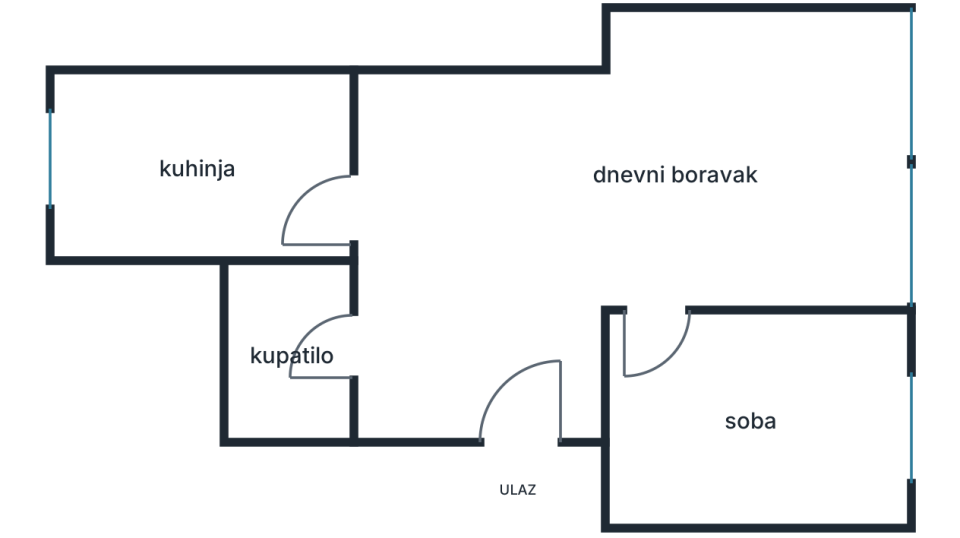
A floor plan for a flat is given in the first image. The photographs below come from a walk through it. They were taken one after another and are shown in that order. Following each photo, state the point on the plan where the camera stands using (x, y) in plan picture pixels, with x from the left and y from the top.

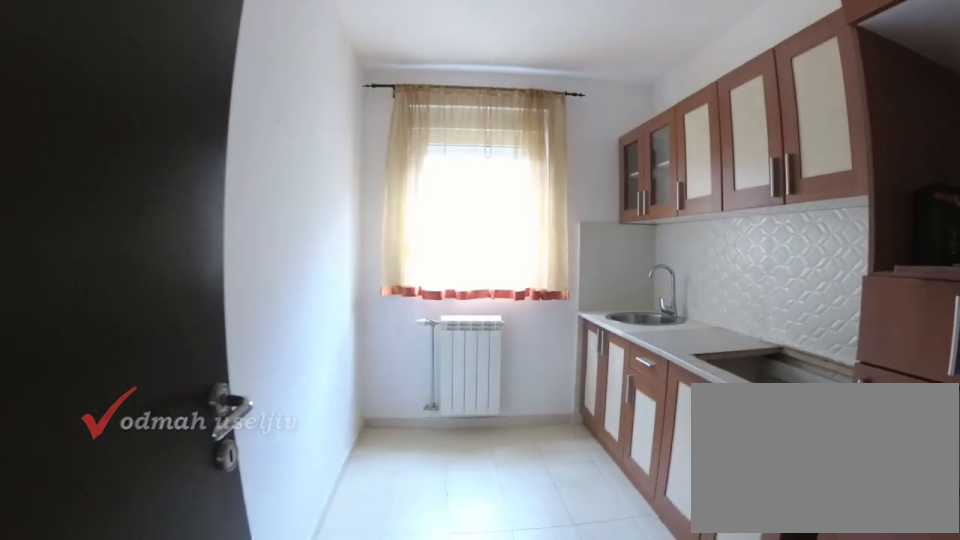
(363, 198)
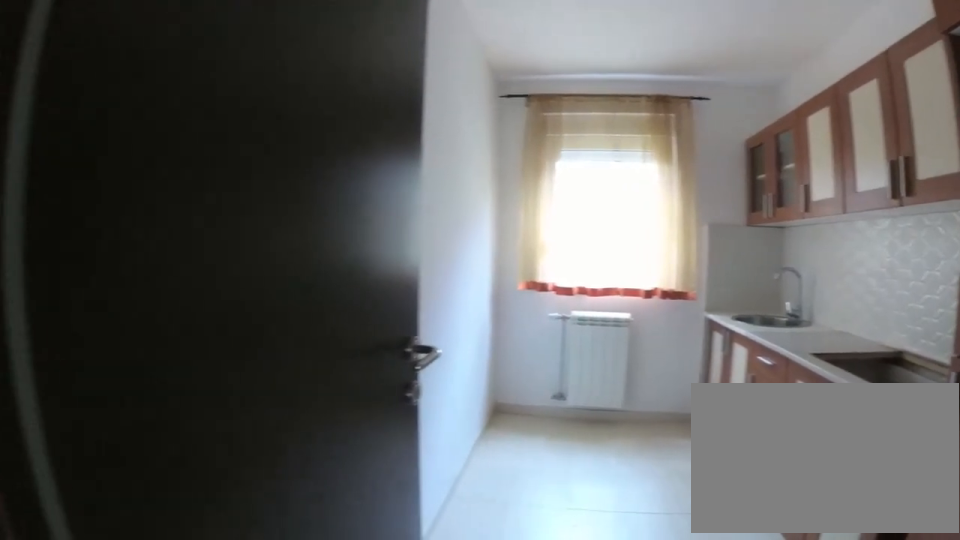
(374, 184)
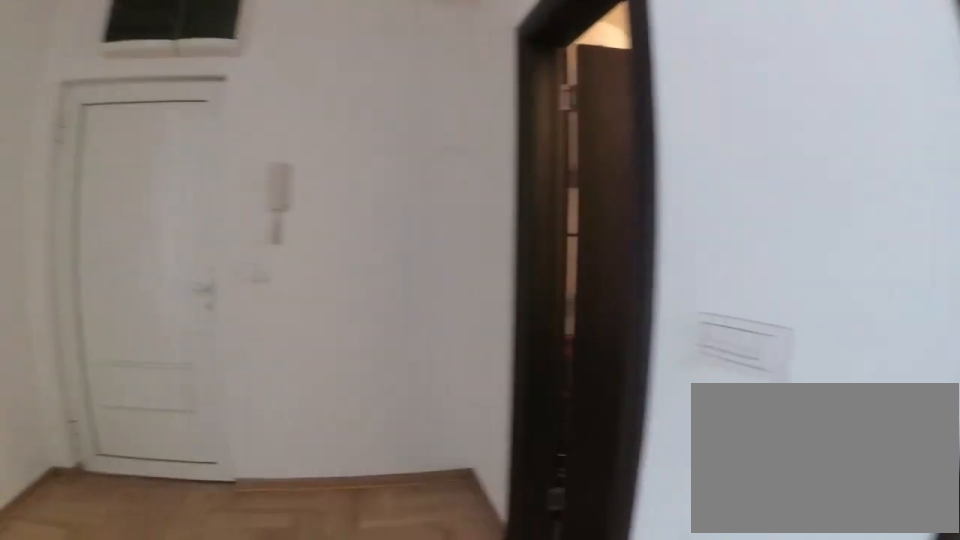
(392, 169)
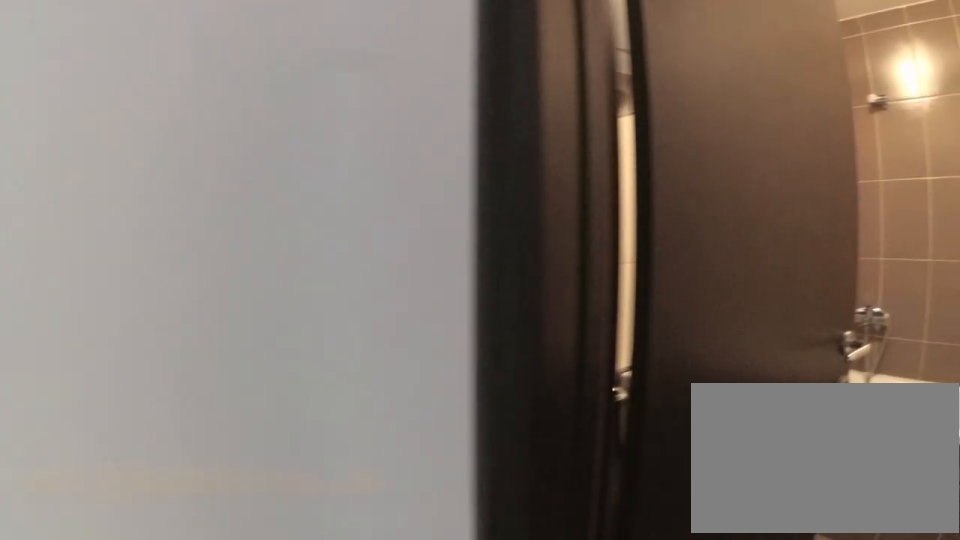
(401, 277)
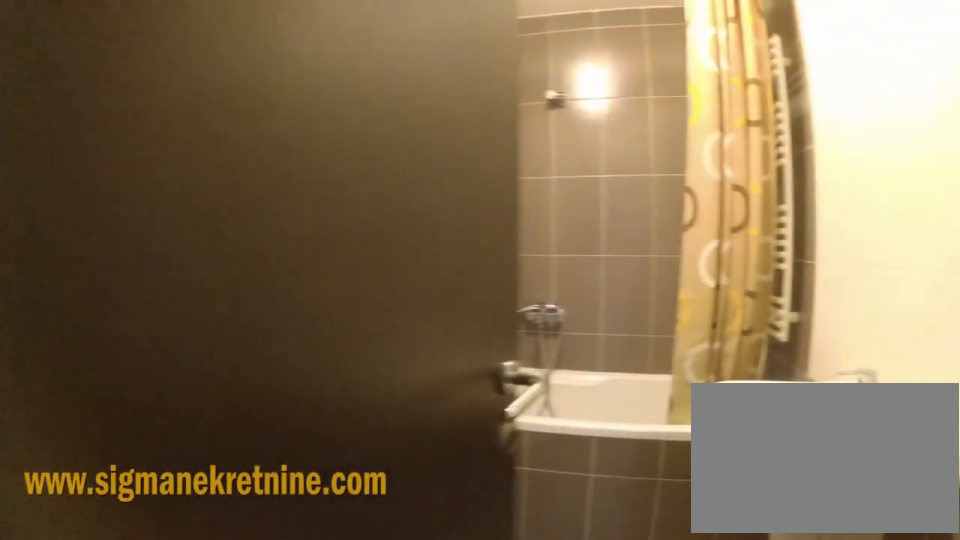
(418, 326)
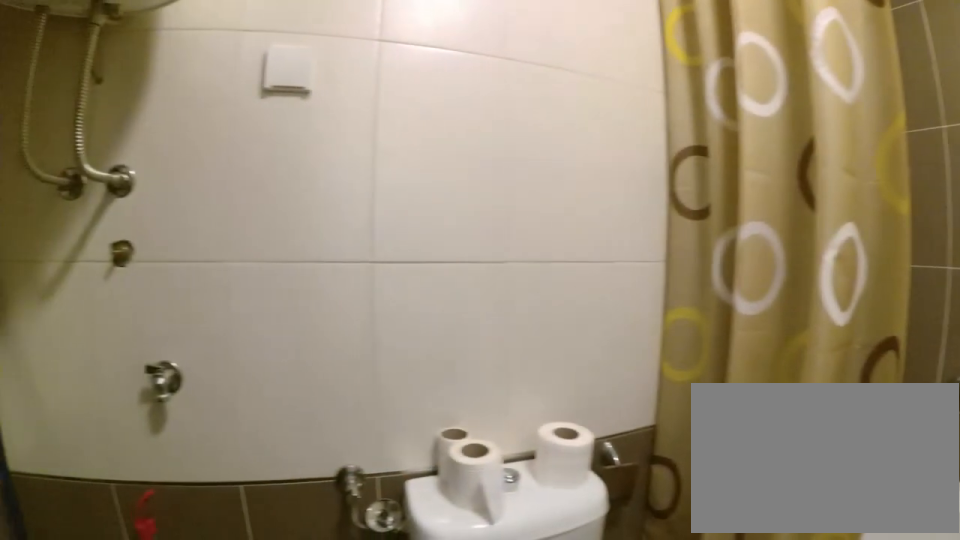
(305, 320)
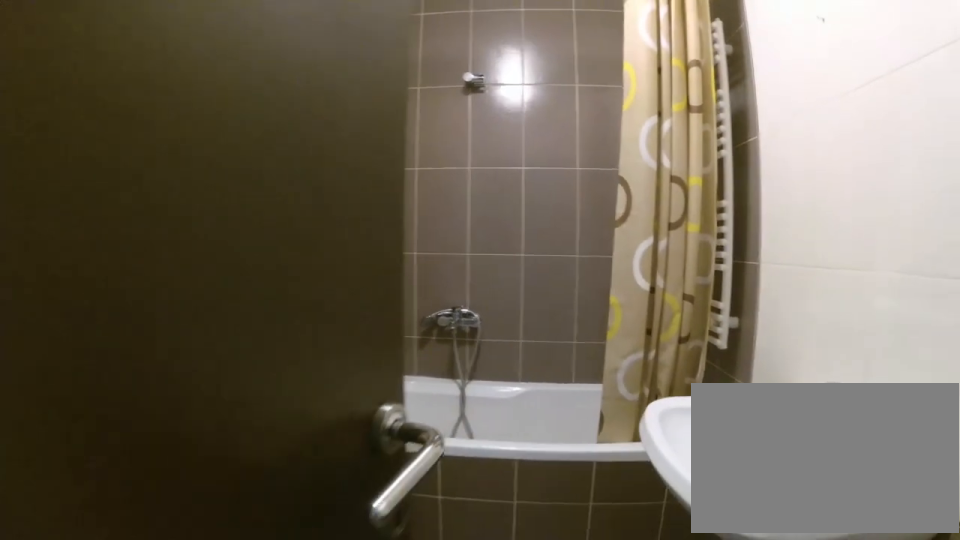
(370, 345)
